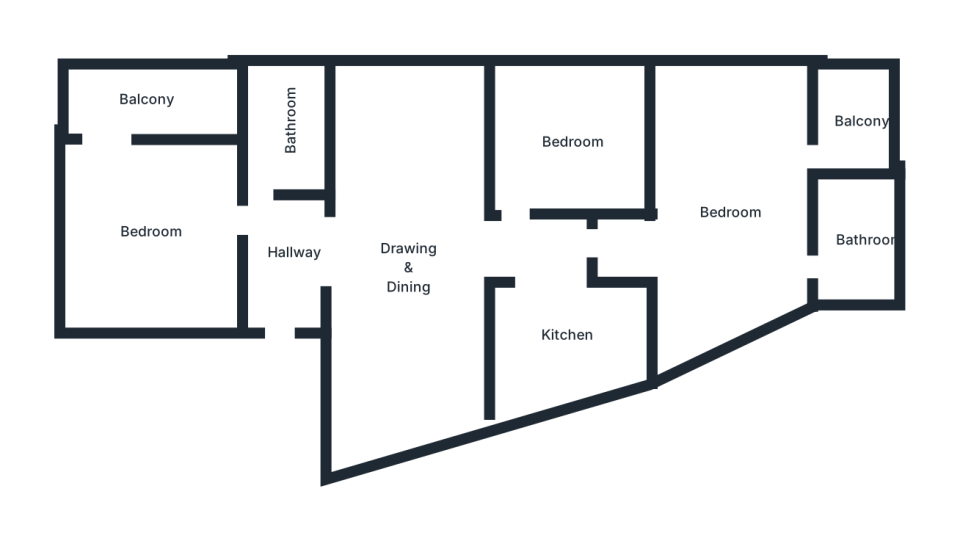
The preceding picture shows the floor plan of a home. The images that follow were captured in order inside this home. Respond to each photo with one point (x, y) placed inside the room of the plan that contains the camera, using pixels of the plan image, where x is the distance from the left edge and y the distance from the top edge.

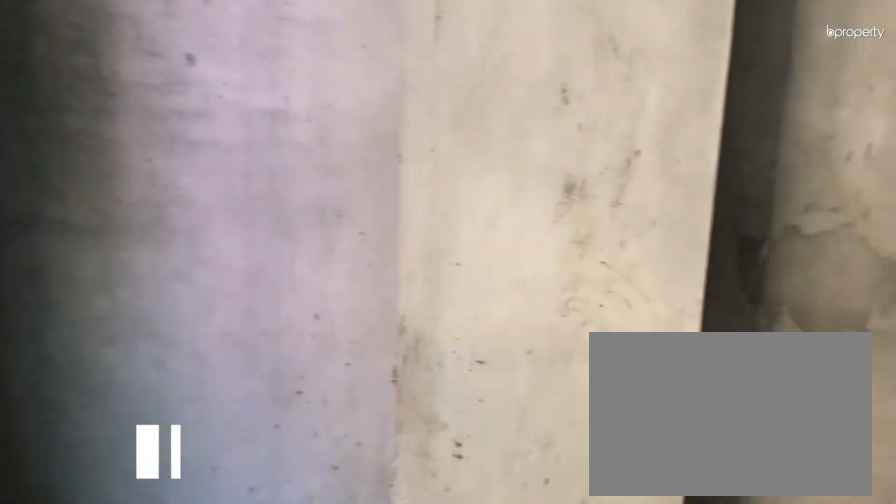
(576, 143)
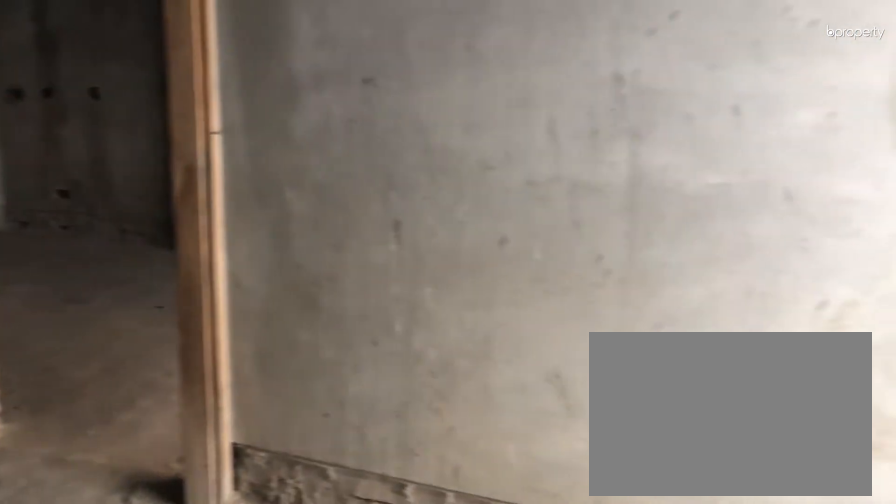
(576, 143)
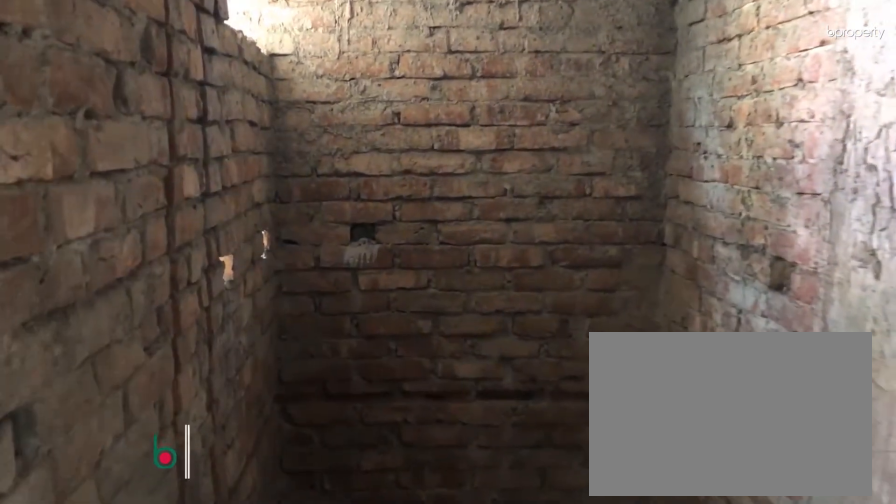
(292, 117)
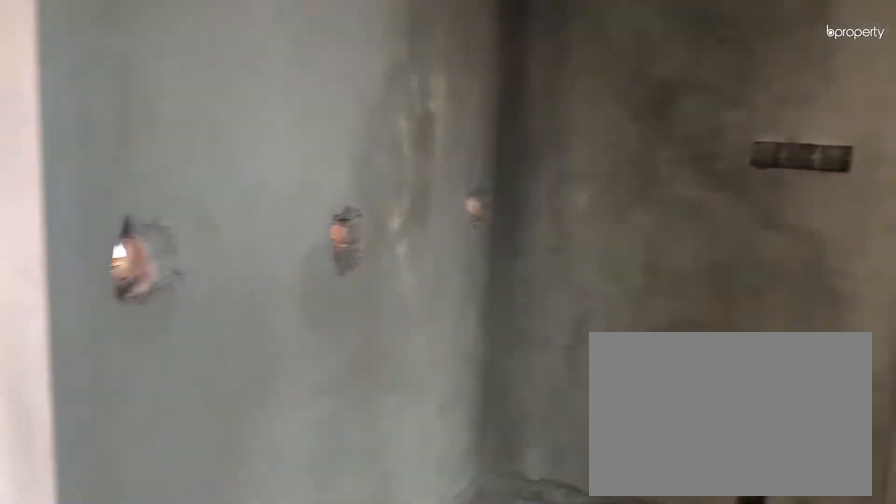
(153, 236)
